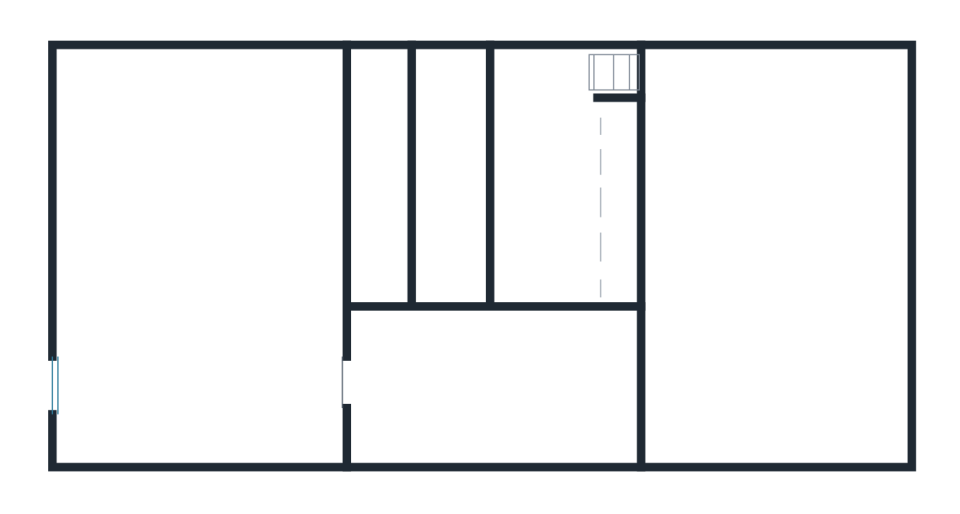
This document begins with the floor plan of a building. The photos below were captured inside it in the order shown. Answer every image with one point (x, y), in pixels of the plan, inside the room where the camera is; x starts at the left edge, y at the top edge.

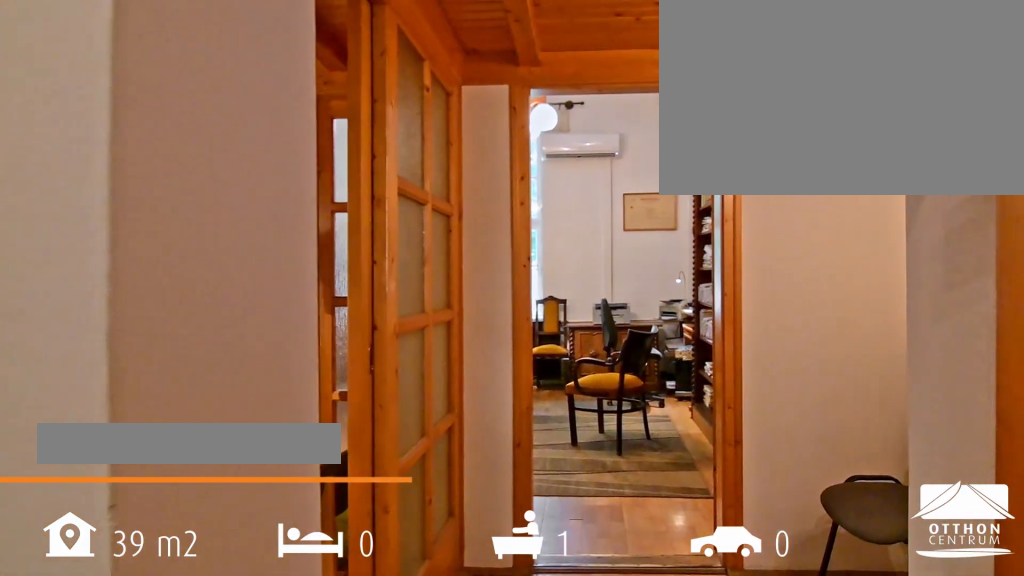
(494, 393)
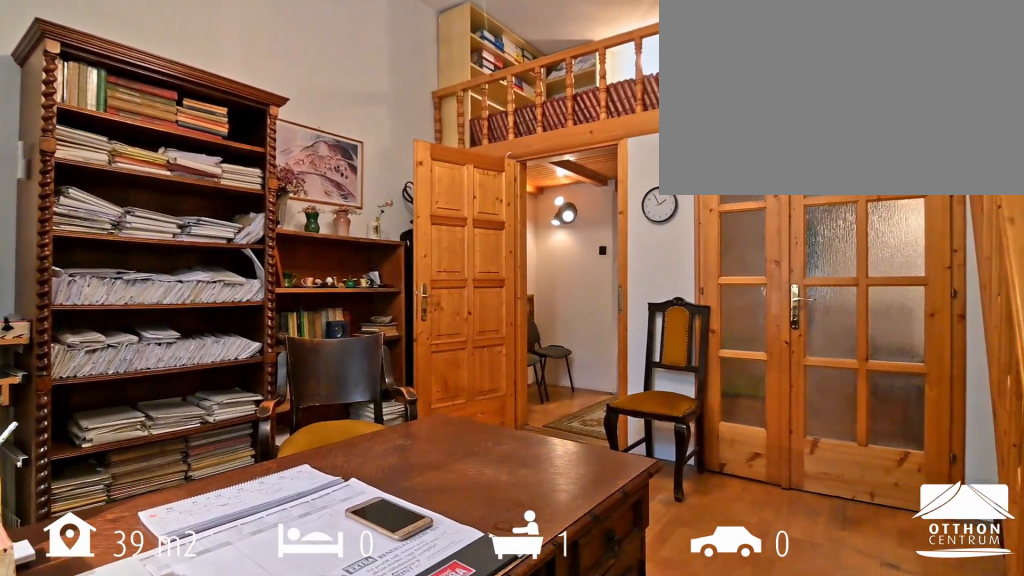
(781, 249)
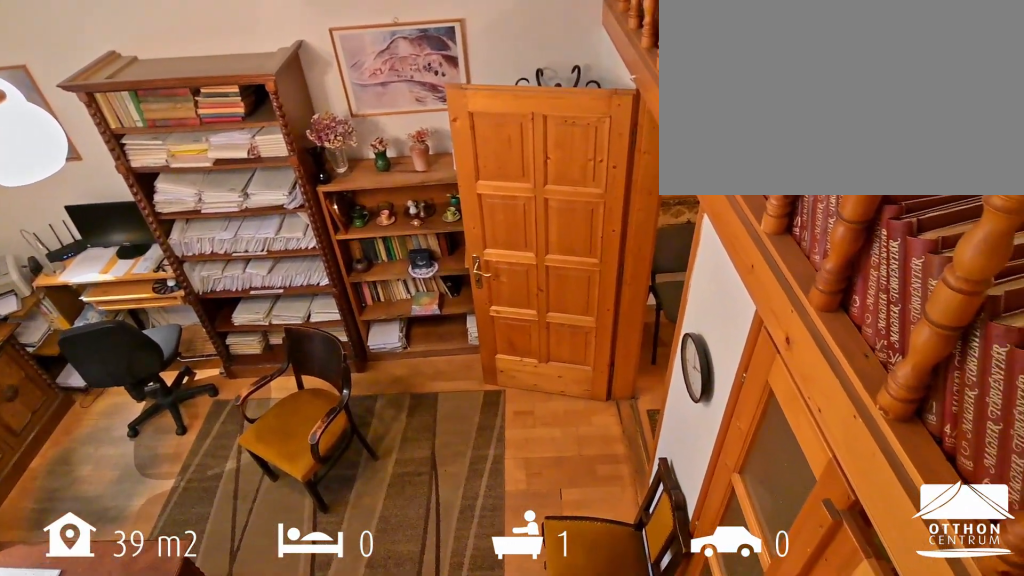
(781, 249)
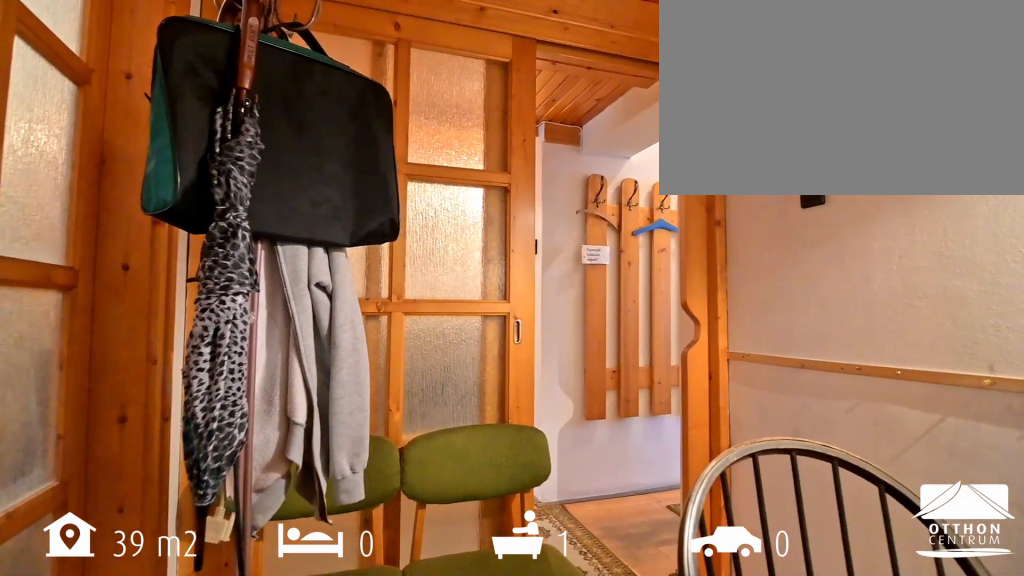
(553, 191)
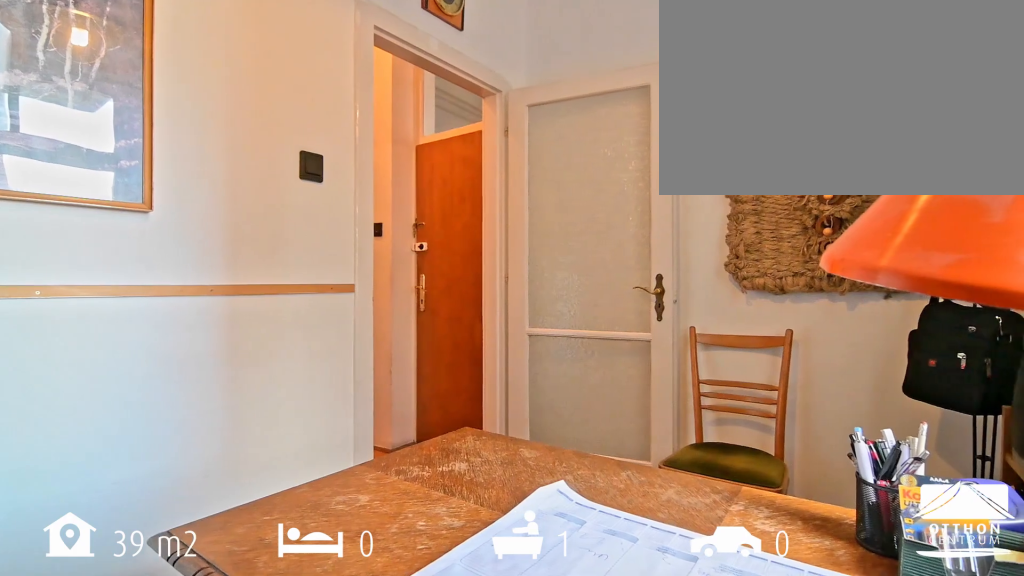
(282, 236)
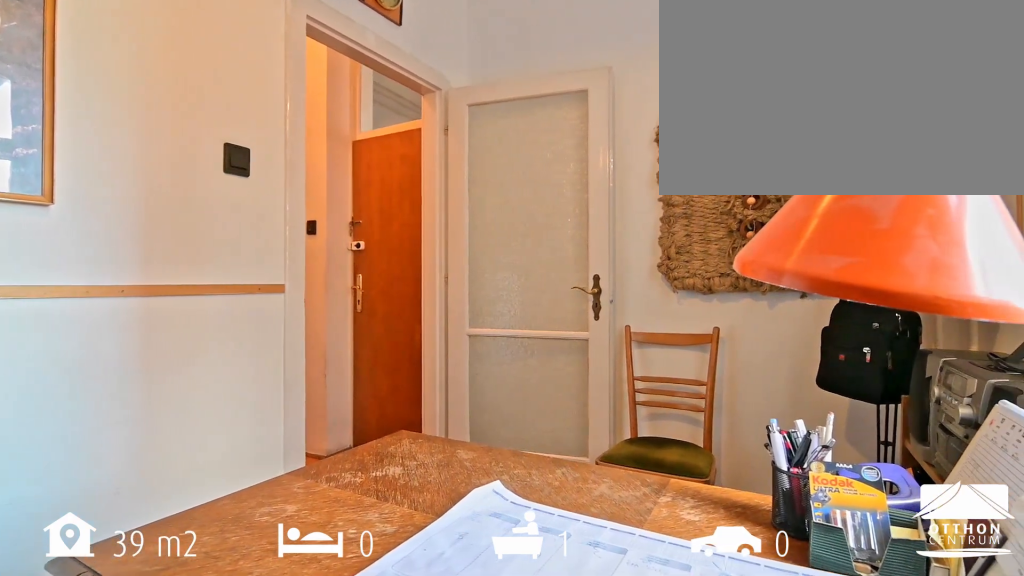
(199, 252)
